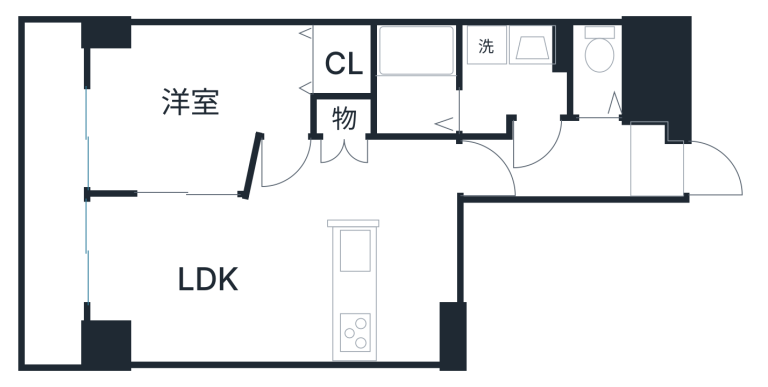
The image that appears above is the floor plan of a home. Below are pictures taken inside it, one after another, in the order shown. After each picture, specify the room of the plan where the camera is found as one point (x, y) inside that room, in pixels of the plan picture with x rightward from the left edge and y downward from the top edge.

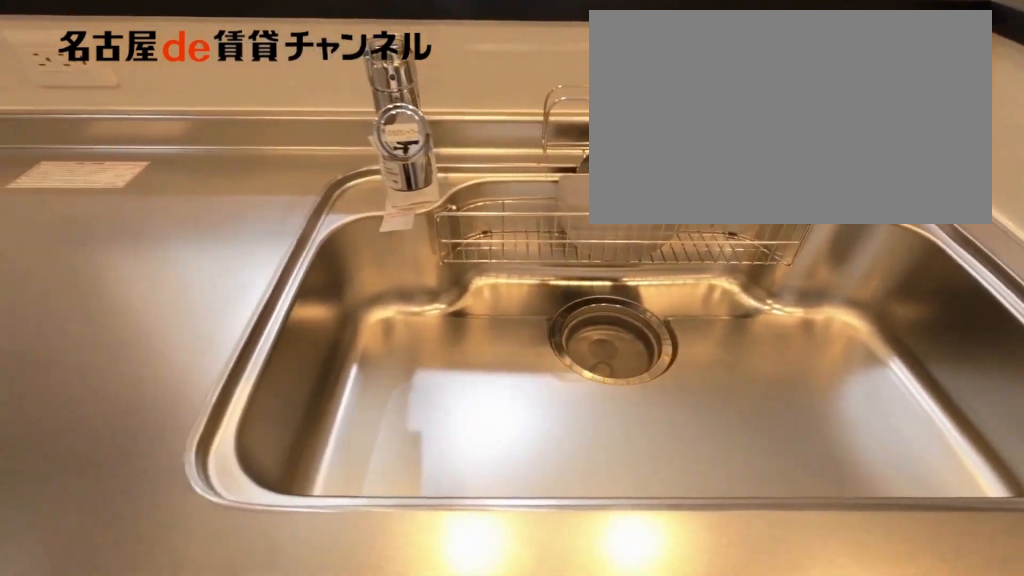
(393, 295)
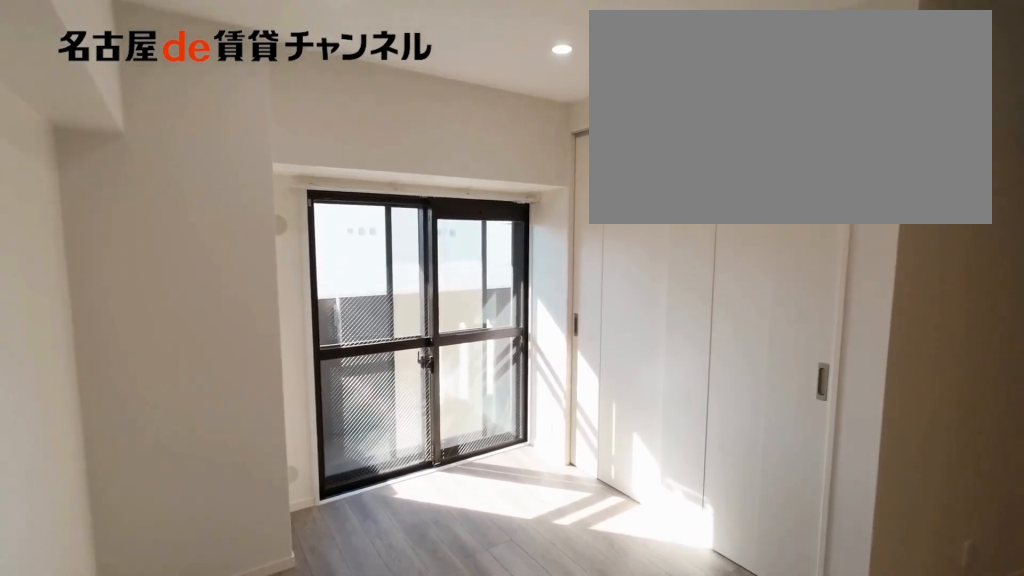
(206, 280)
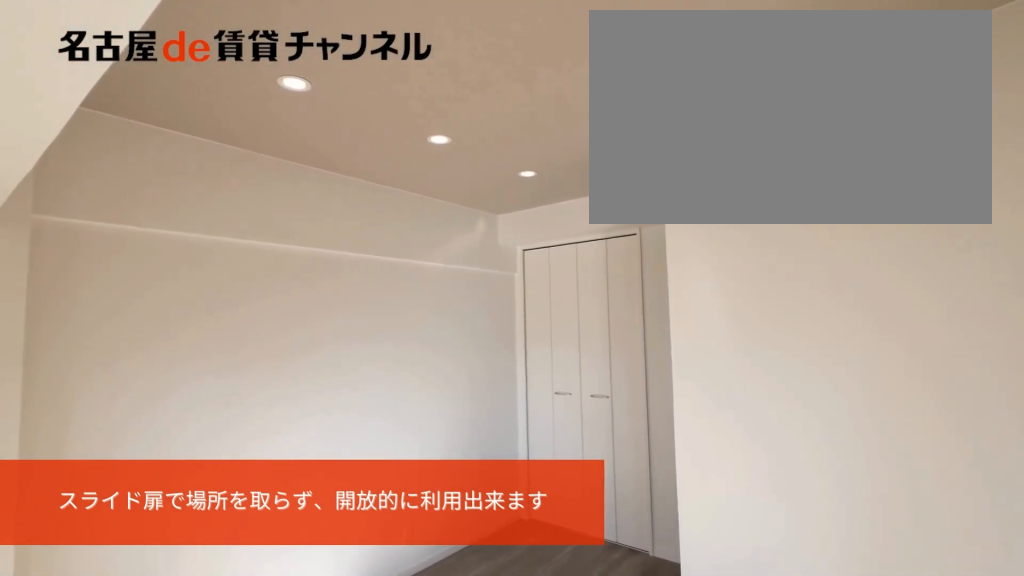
(191, 102)
